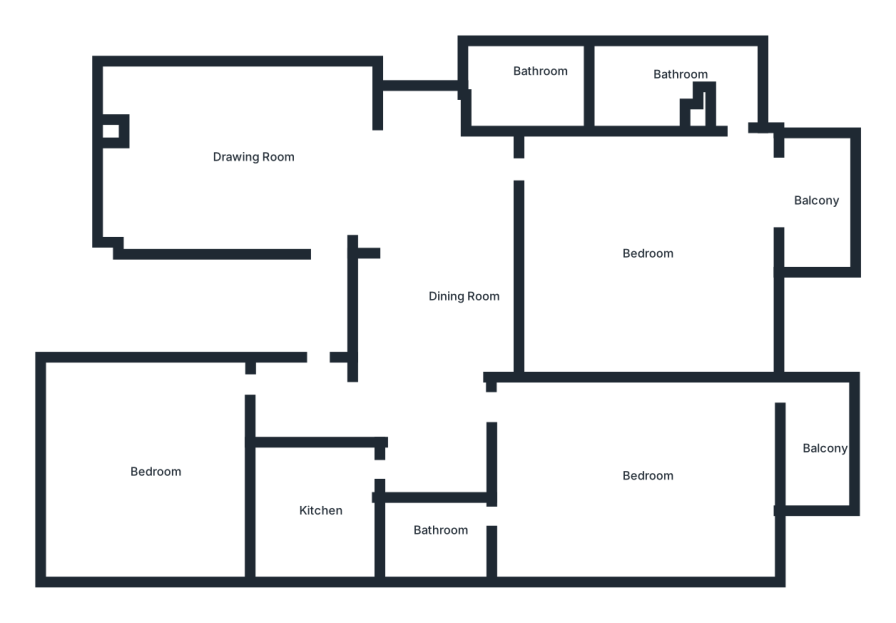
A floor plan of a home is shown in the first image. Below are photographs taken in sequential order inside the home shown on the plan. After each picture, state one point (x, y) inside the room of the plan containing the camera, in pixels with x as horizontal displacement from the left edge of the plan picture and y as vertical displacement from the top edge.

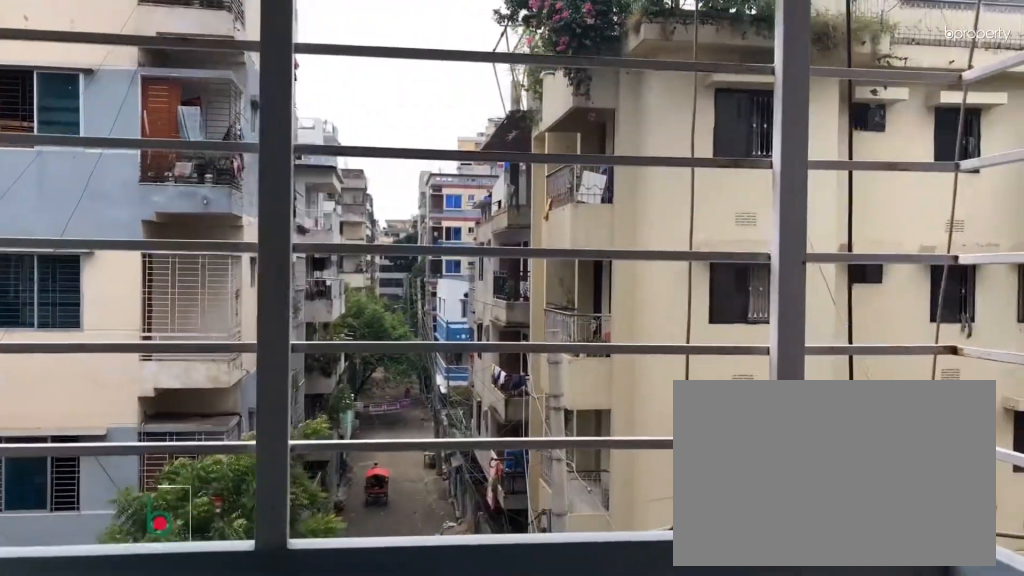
(810, 209)
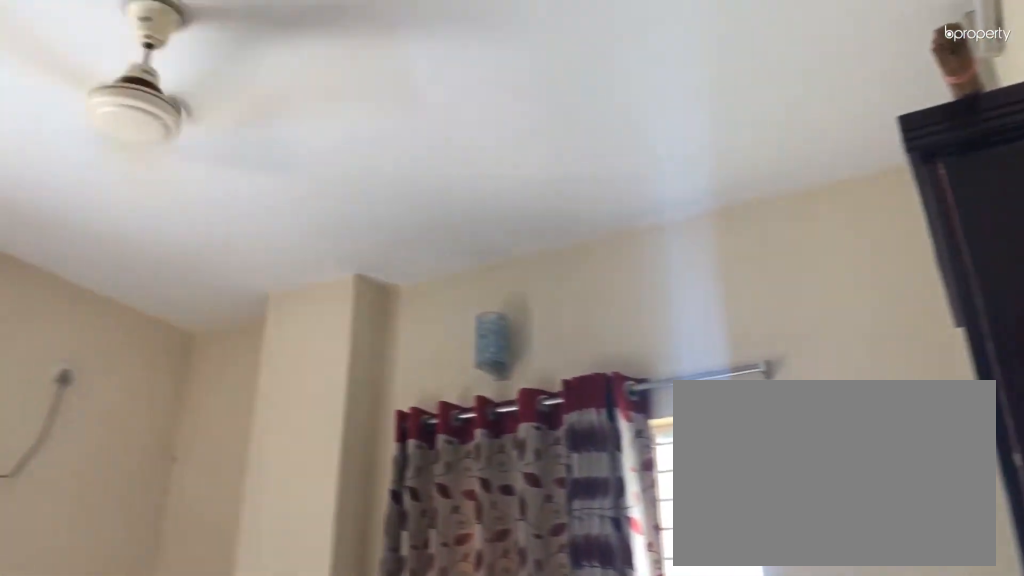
(624, 483)
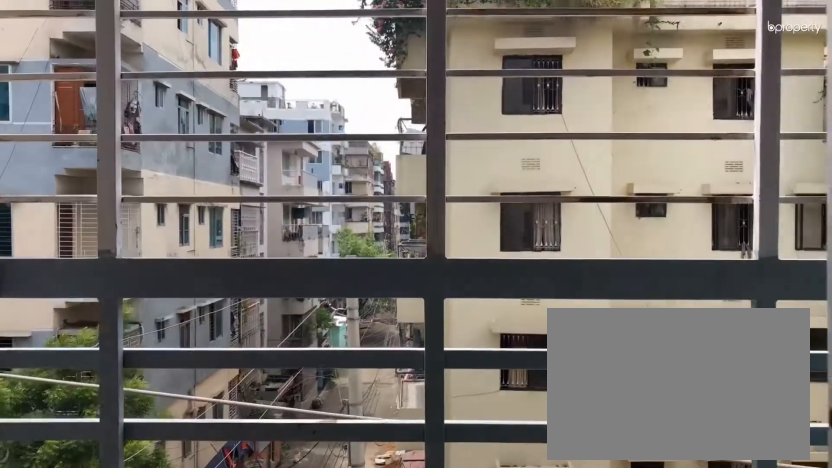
(819, 447)
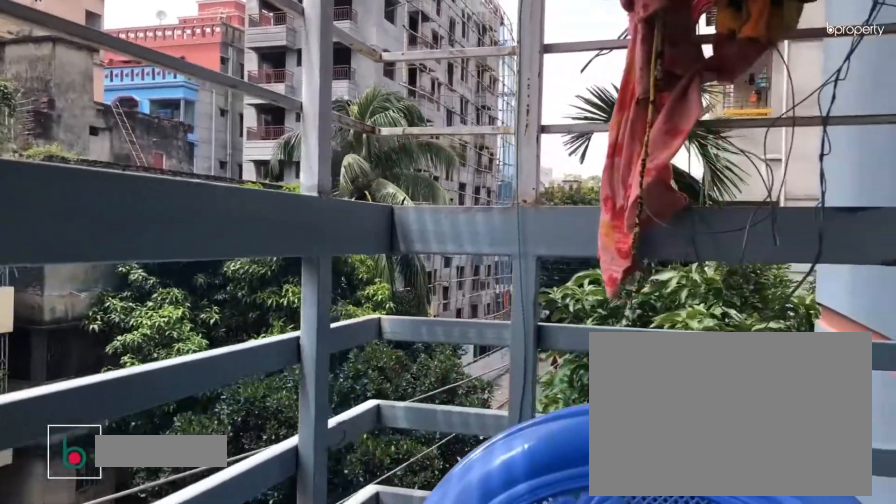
(819, 447)
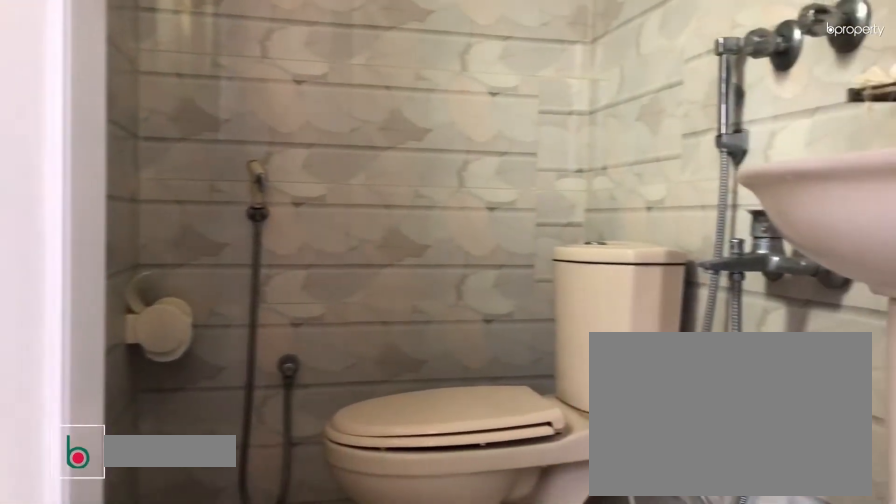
(441, 537)
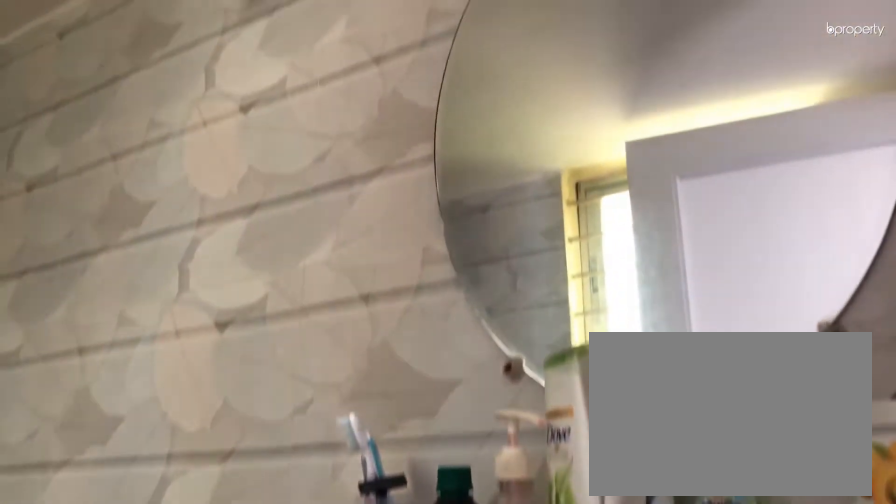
(441, 537)
